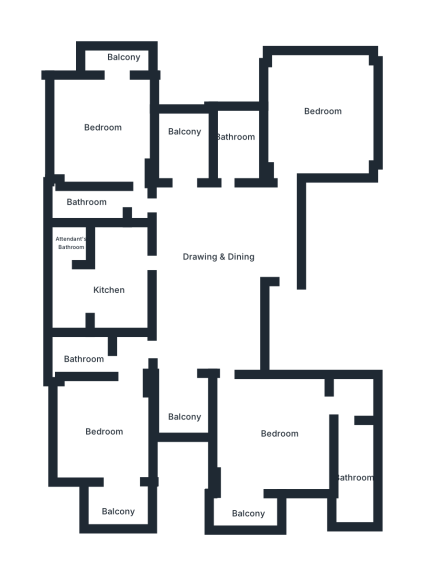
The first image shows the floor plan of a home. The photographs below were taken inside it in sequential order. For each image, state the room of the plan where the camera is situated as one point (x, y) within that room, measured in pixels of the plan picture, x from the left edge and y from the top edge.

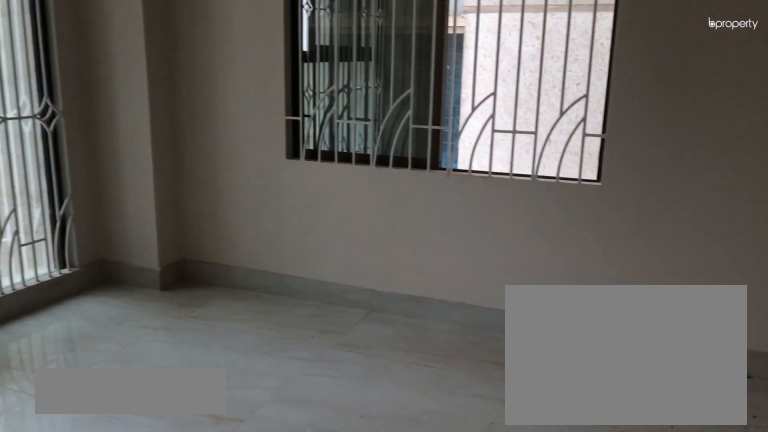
(321, 117)
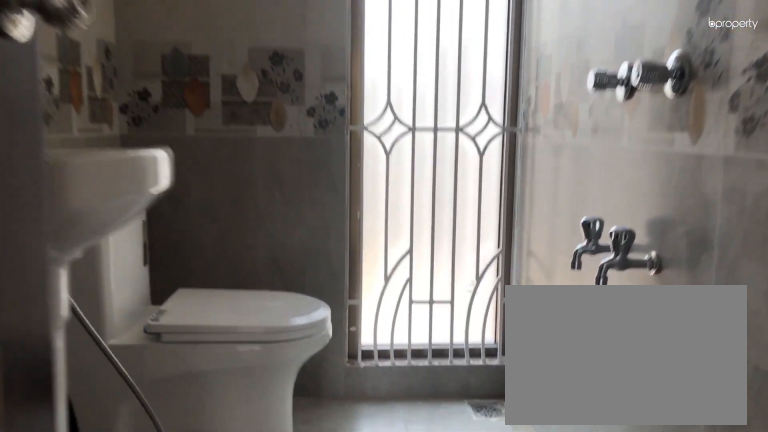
(235, 144)
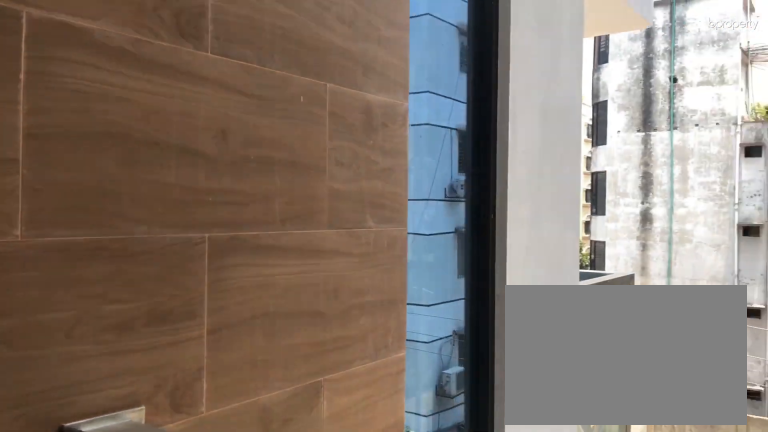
(185, 150)
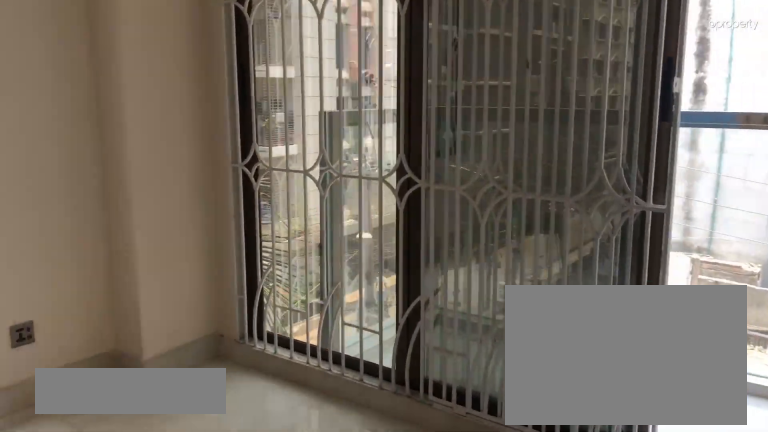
(112, 130)
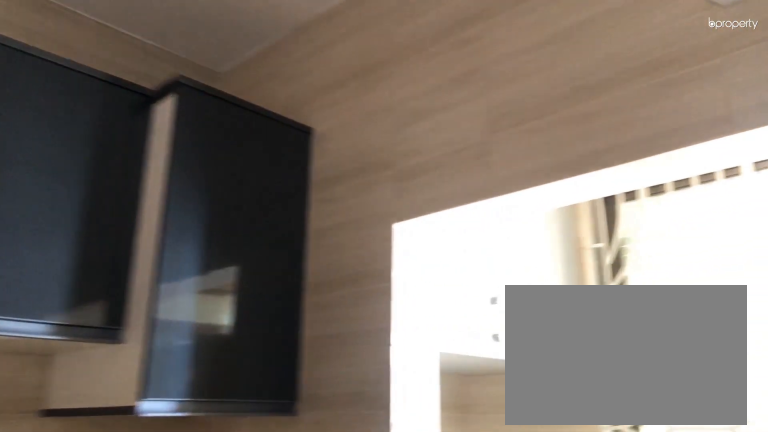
(116, 283)
